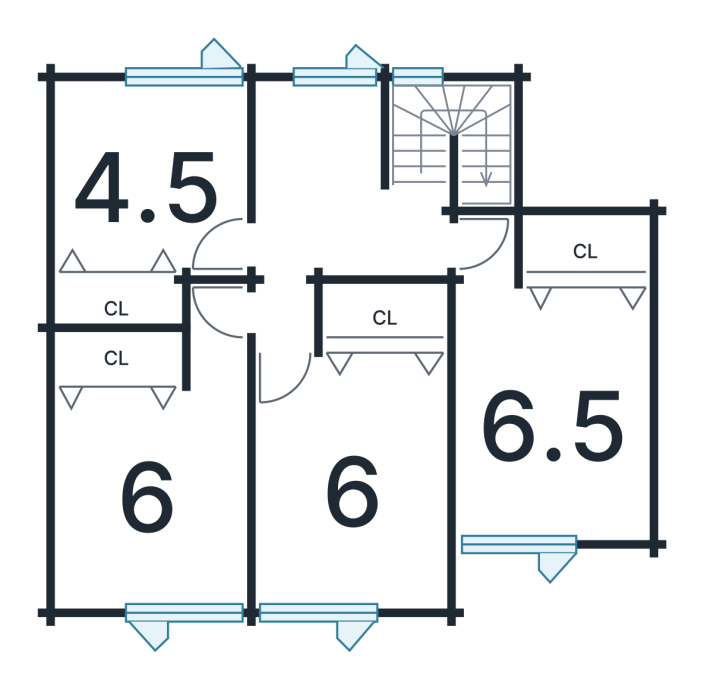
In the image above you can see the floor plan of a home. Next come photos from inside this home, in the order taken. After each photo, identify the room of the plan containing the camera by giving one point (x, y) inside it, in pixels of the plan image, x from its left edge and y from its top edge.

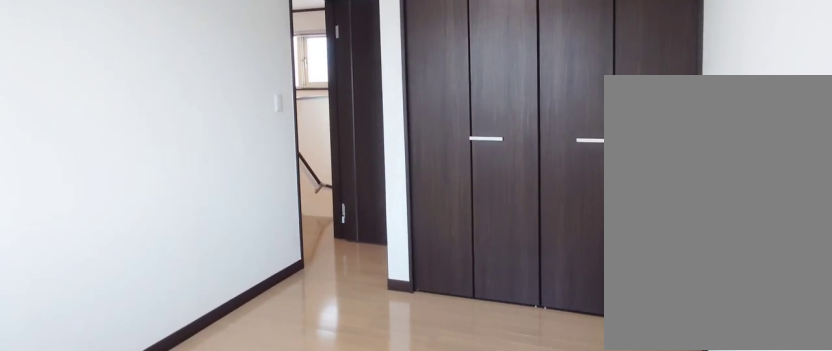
(571, 314)
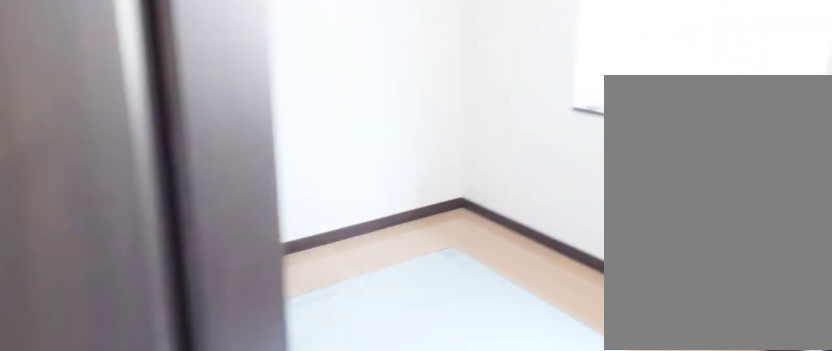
(155, 100)
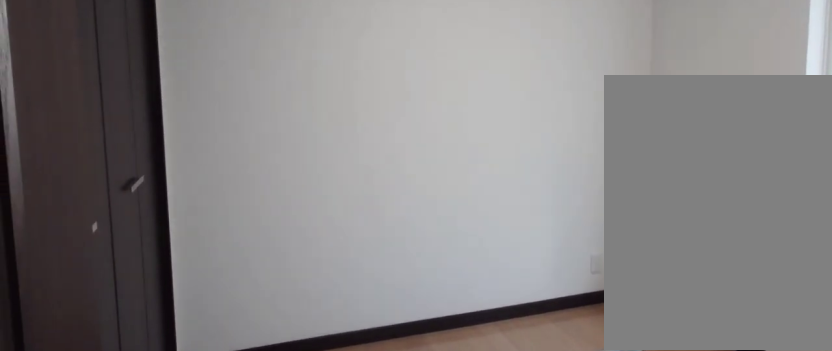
(155, 100)
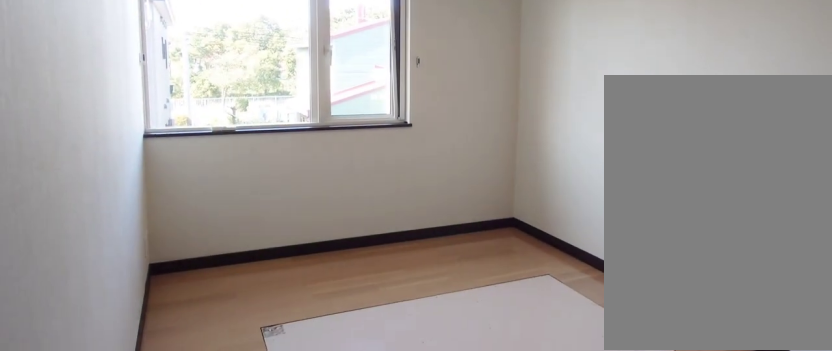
(135, 490)
